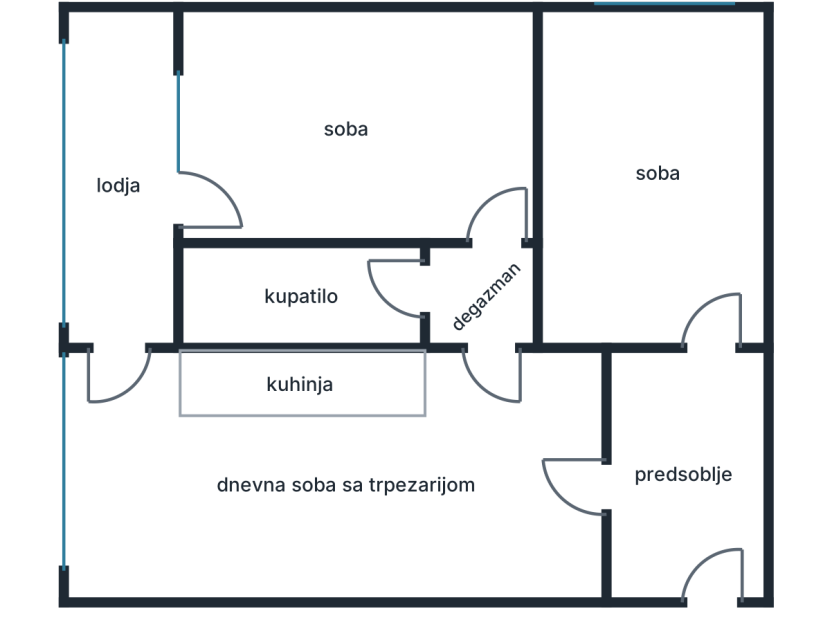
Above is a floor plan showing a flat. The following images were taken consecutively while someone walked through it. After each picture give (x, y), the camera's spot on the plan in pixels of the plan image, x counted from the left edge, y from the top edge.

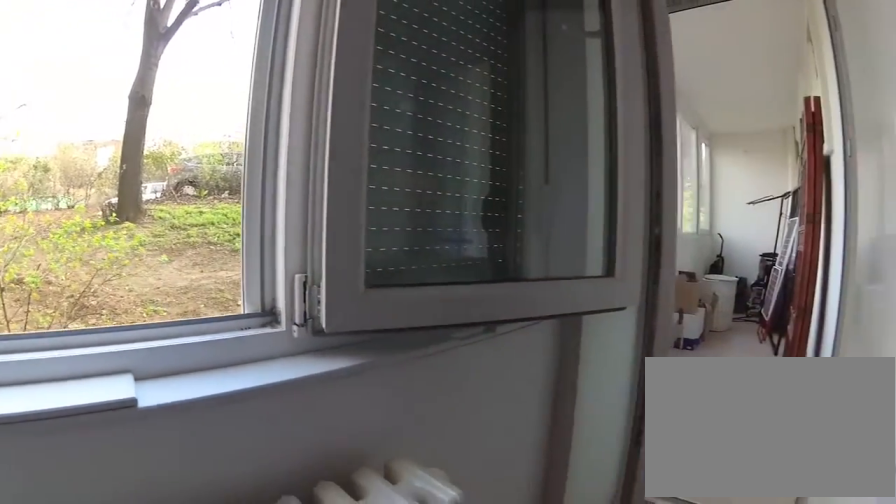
(111, 507)
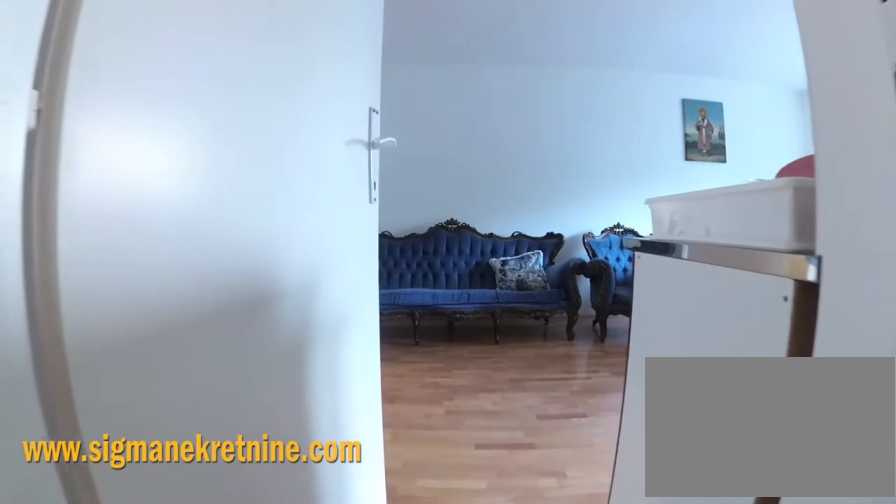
(493, 289)
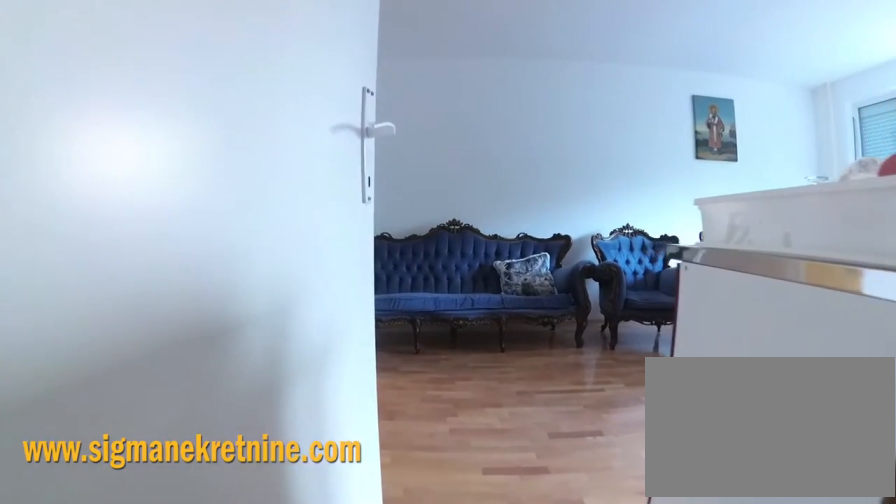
(493, 297)
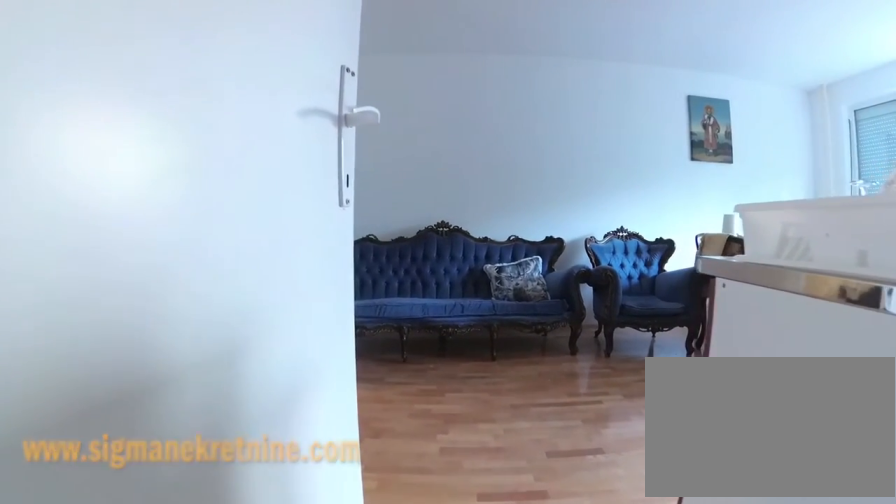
(493, 304)
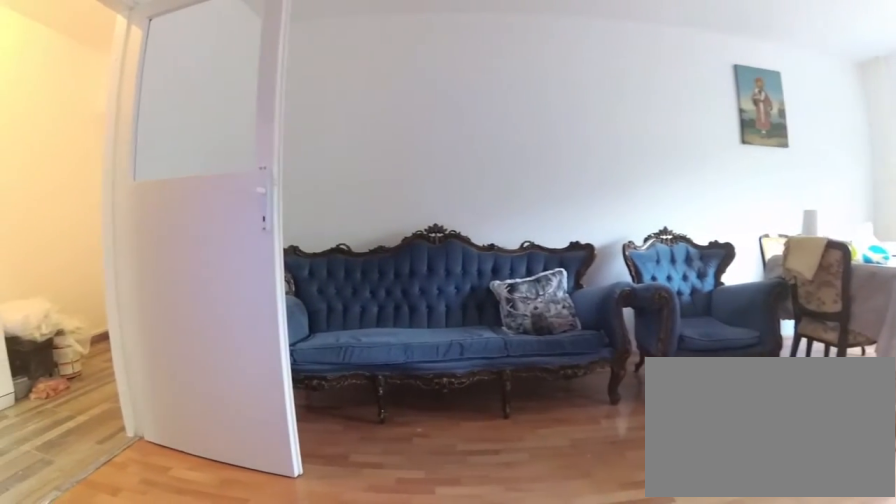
(494, 368)
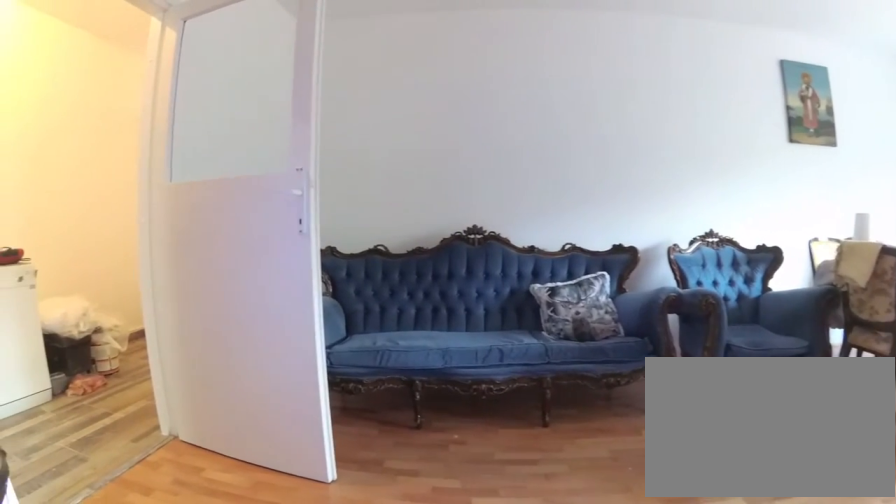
(491, 367)
